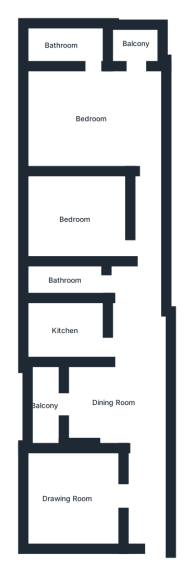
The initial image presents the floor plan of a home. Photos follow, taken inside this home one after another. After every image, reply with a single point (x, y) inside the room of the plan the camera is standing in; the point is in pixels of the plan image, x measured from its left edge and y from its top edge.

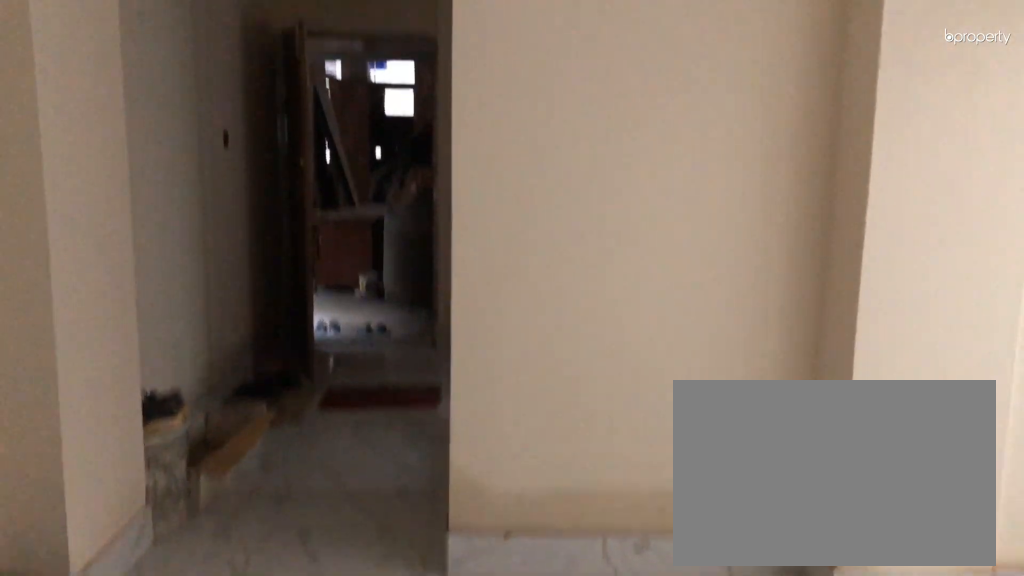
(113, 403)
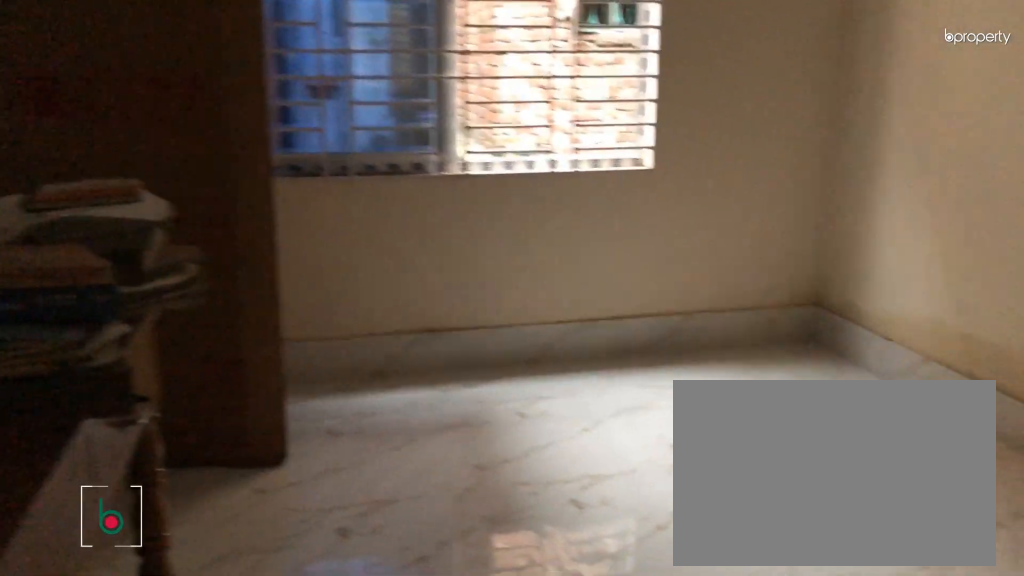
(67, 501)
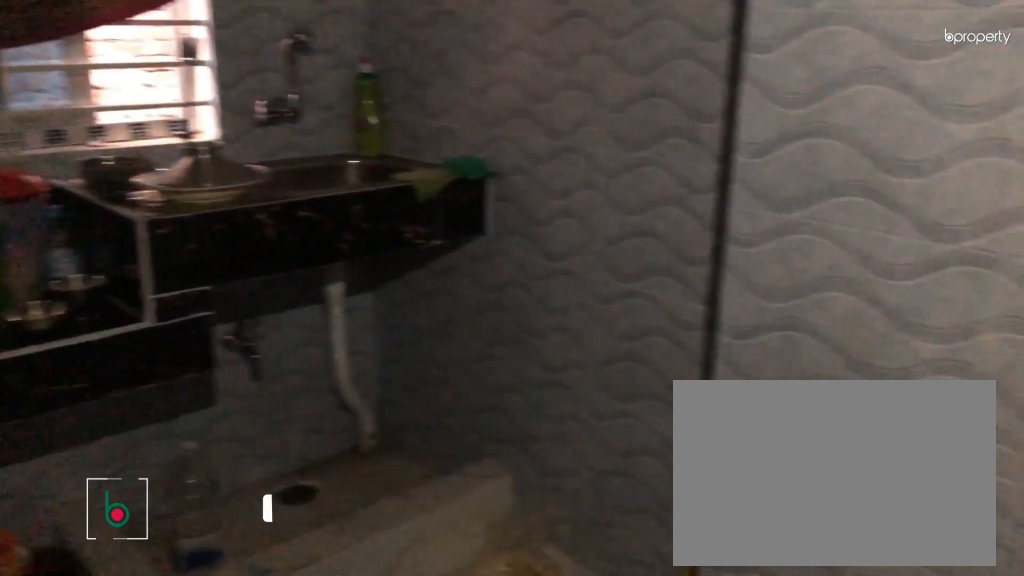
(69, 329)
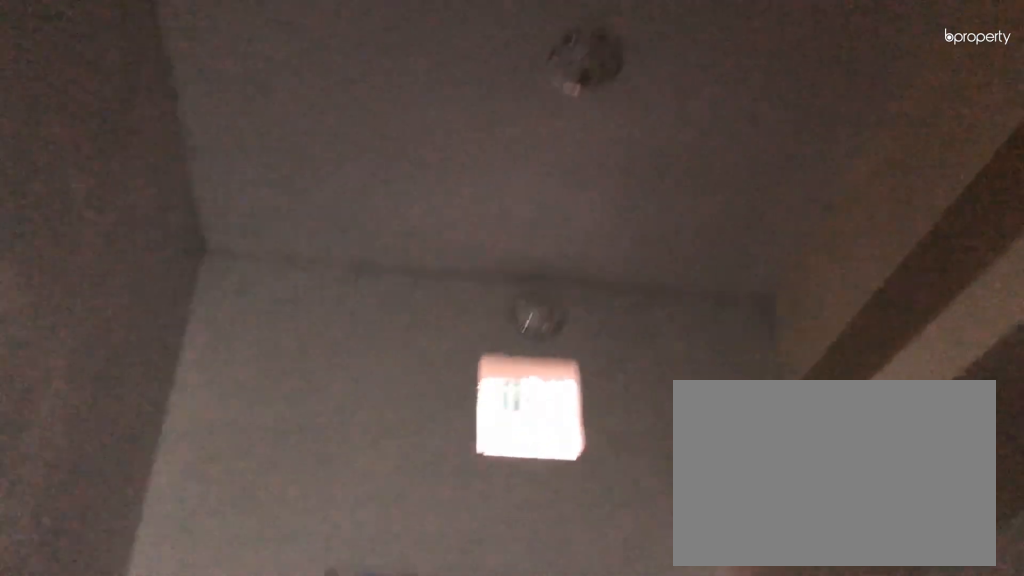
(63, 332)
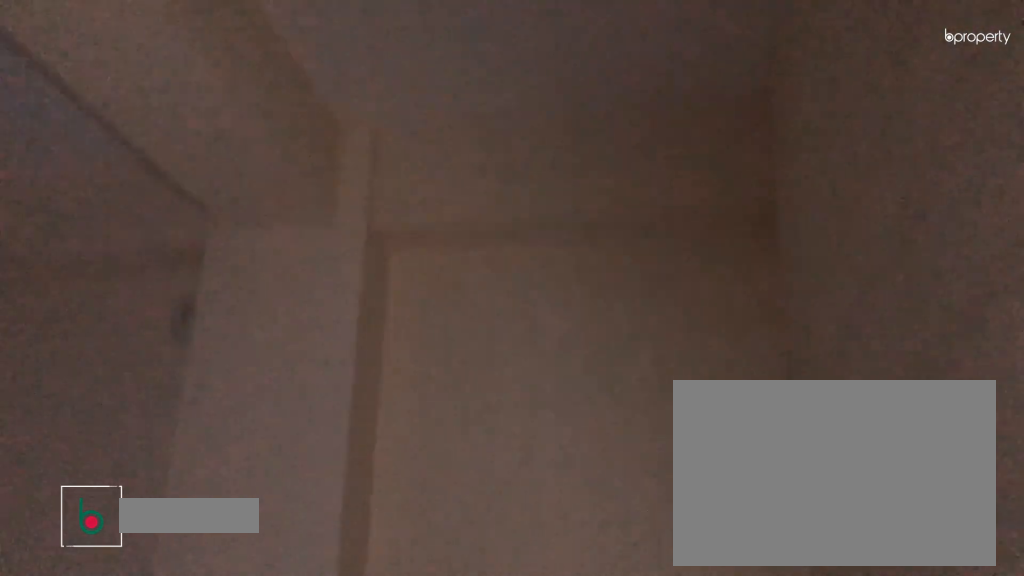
(76, 216)
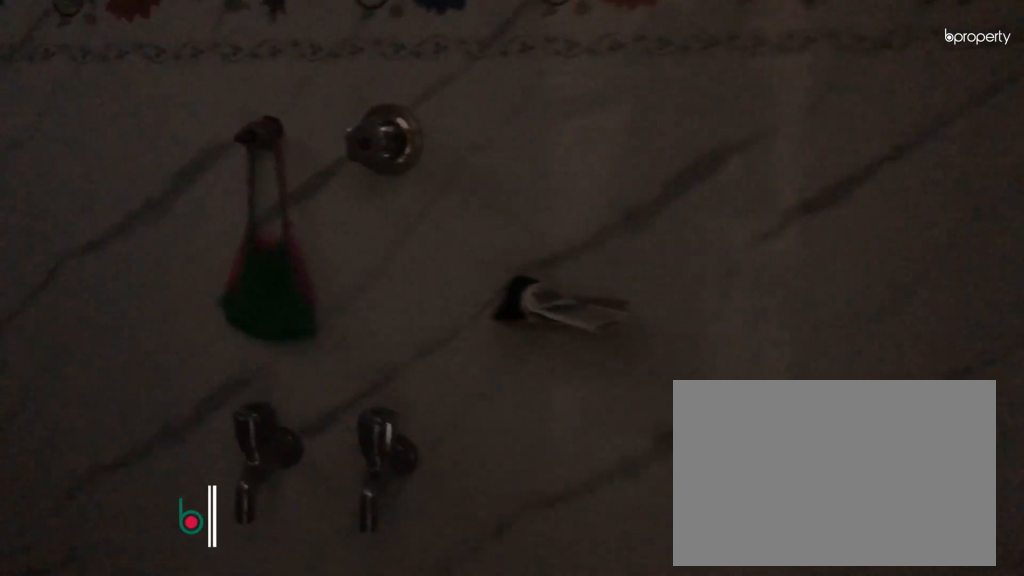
(63, 44)
